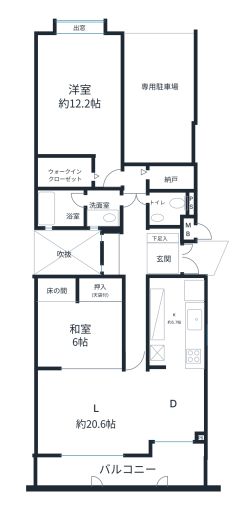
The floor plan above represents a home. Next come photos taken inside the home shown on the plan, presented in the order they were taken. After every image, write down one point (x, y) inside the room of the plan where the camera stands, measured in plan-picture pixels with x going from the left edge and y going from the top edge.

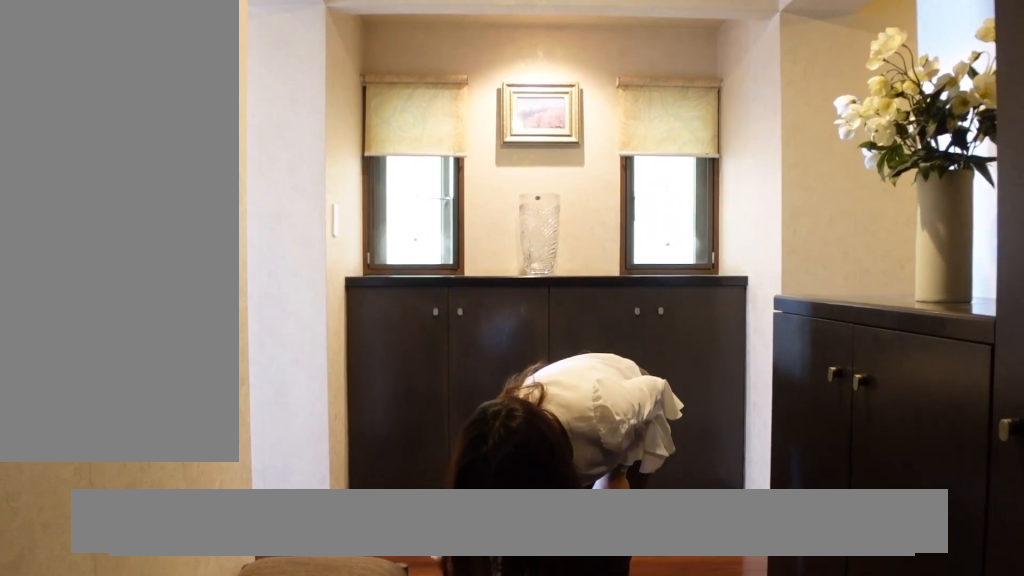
(162, 257)
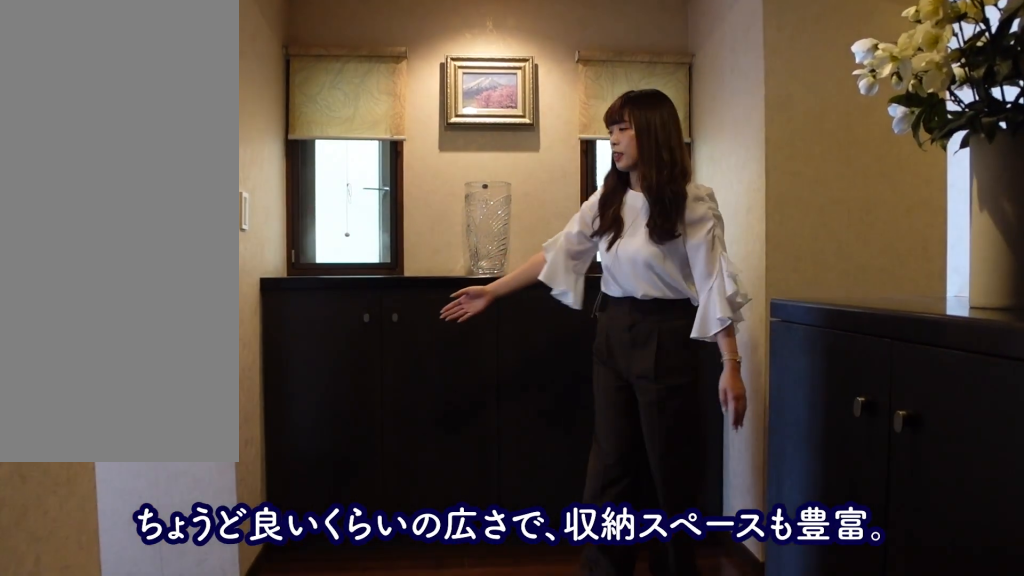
(162, 257)
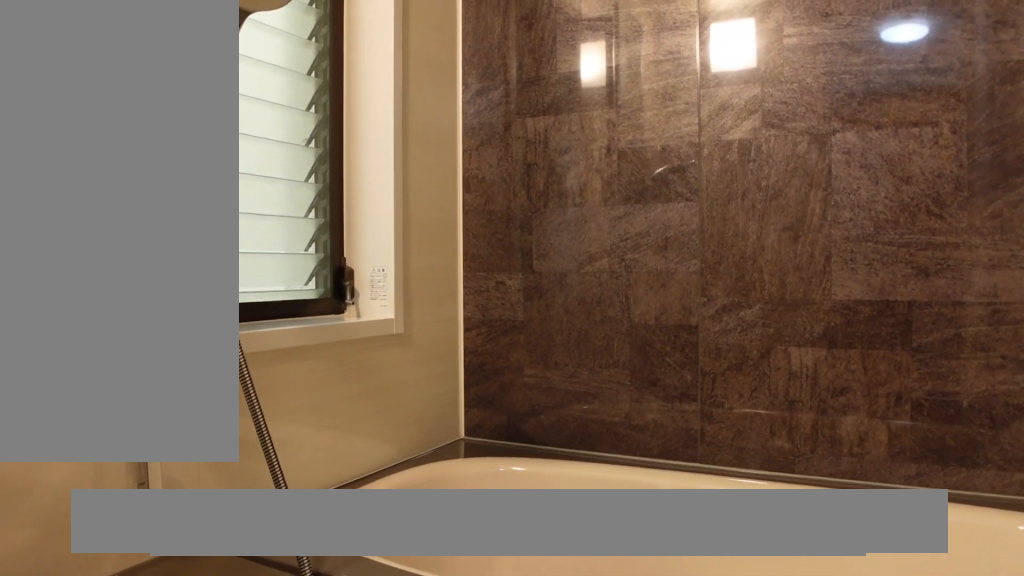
(59, 207)
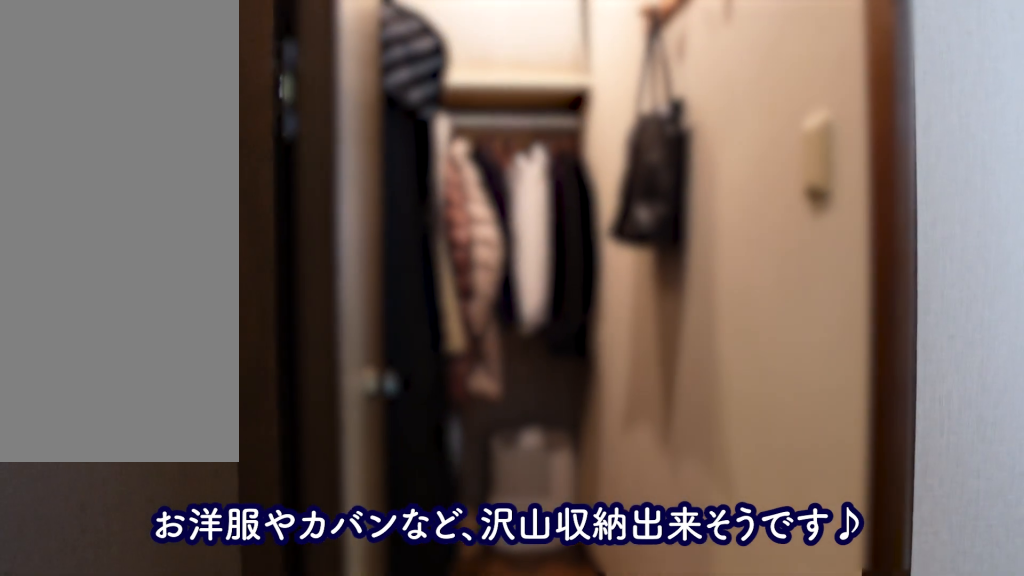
(64, 173)
